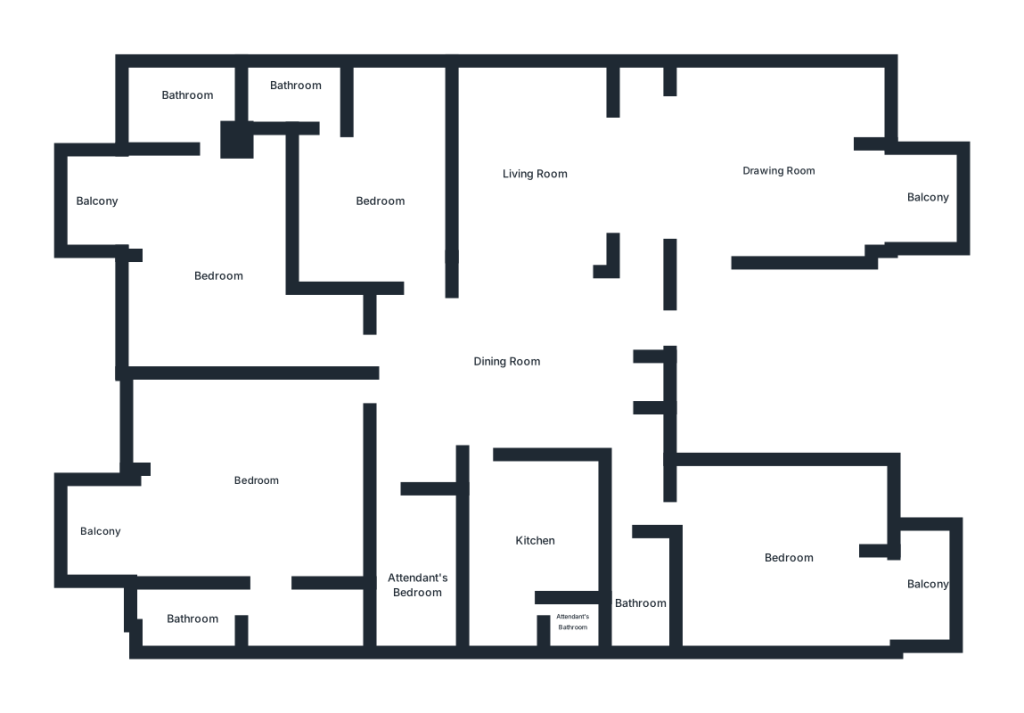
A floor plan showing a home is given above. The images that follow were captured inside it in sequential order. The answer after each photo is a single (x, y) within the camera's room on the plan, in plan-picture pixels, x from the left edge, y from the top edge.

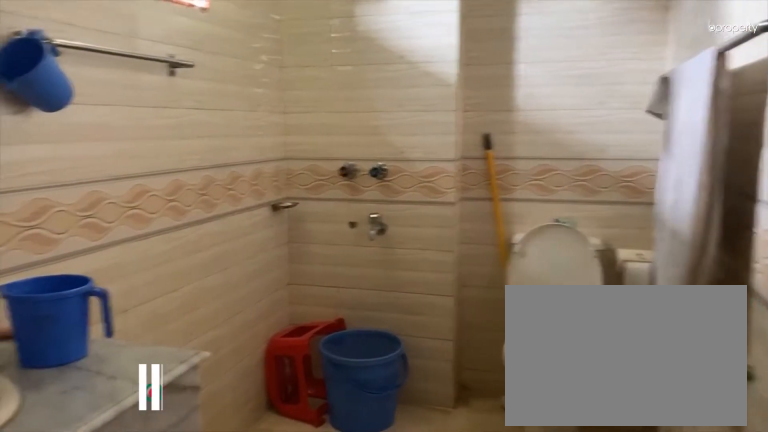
(193, 619)
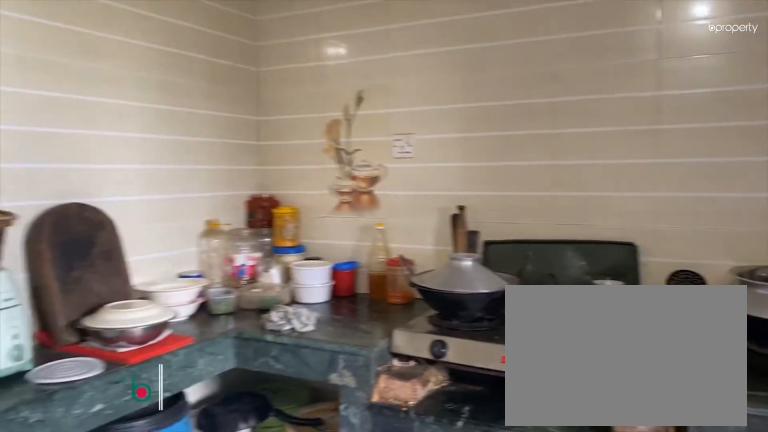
(537, 540)
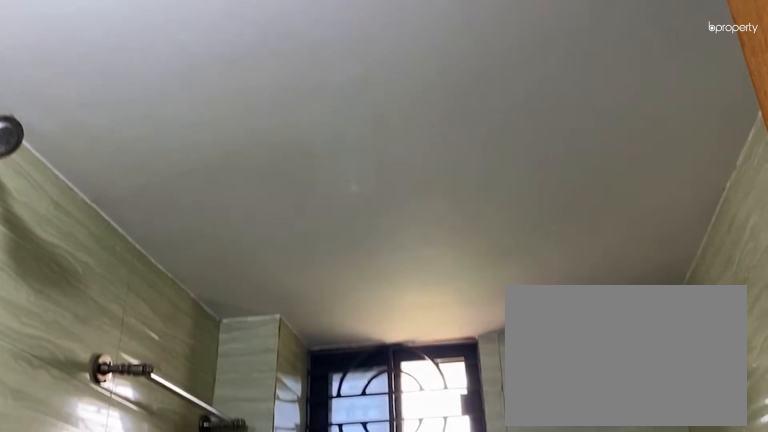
(641, 598)
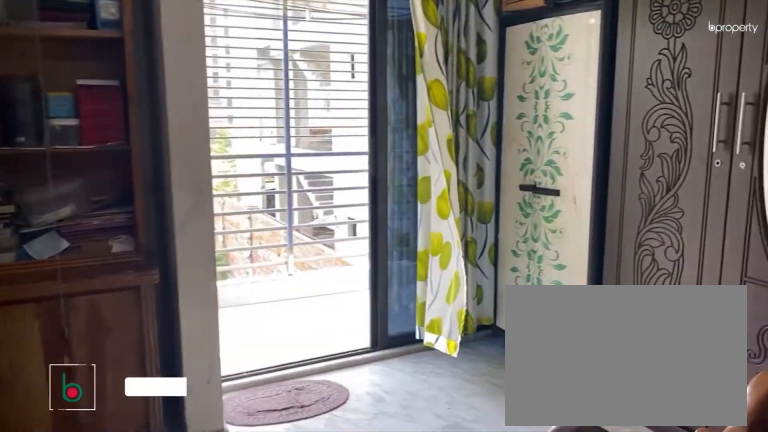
(787, 556)
